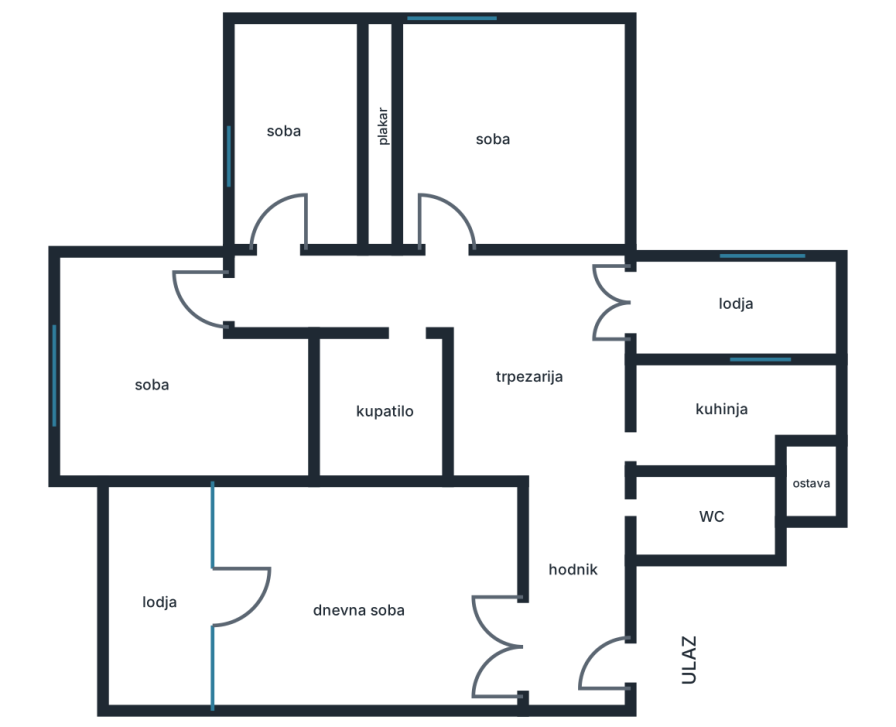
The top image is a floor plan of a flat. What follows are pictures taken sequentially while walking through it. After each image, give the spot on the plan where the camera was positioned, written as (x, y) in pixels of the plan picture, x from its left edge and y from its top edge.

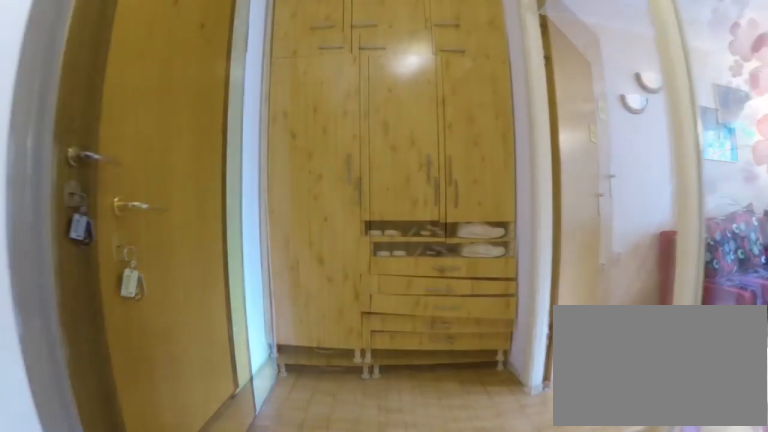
(577, 490)
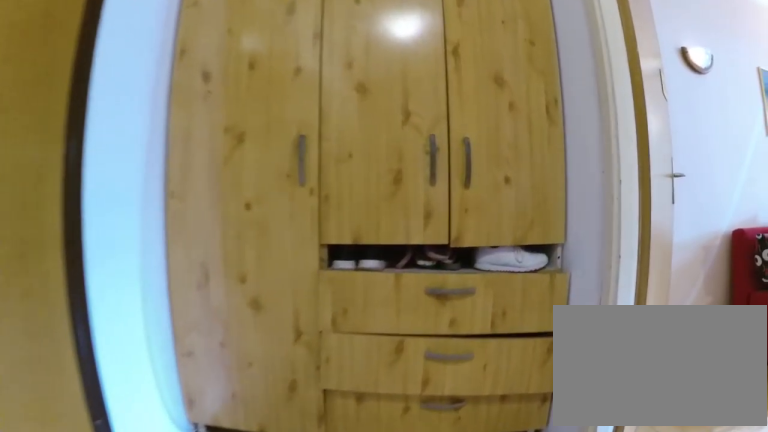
(574, 521)
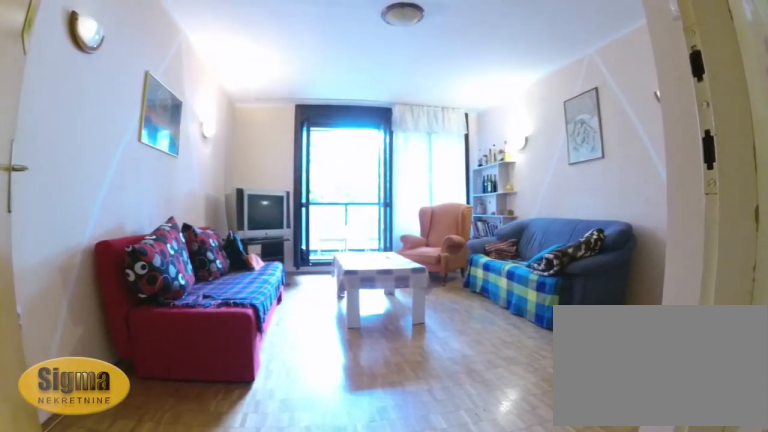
(568, 618)
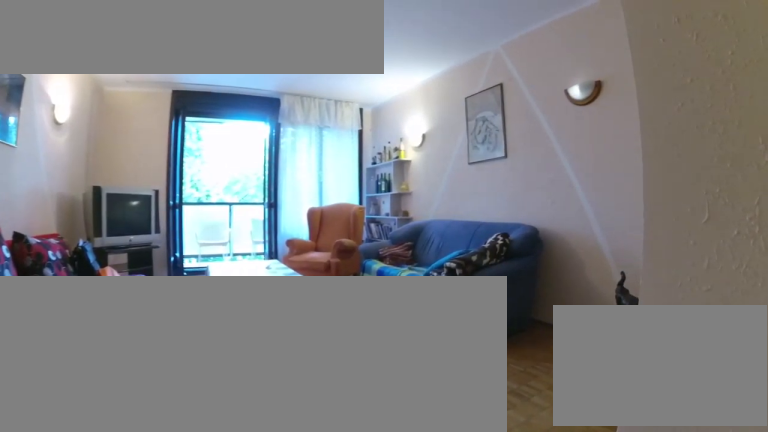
(540, 618)
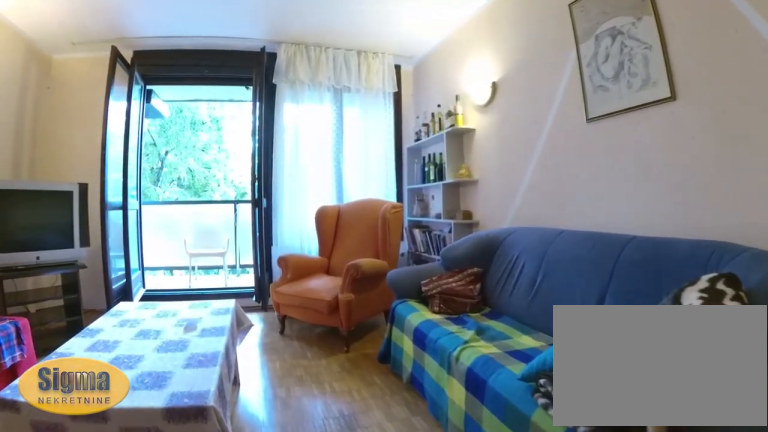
(468, 571)
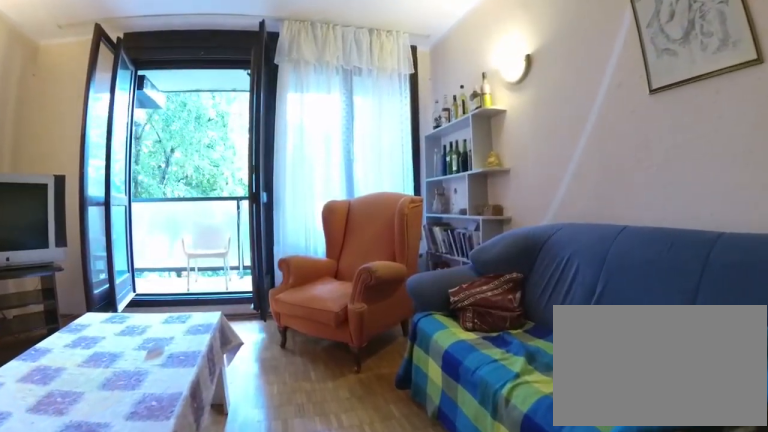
(441, 569)
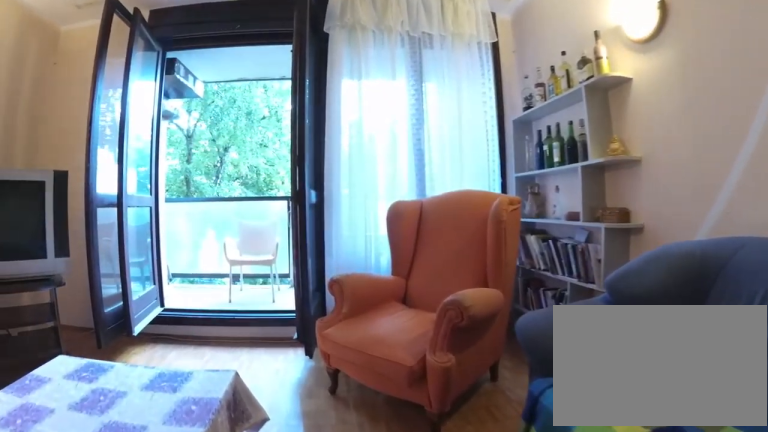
(399, 573)
